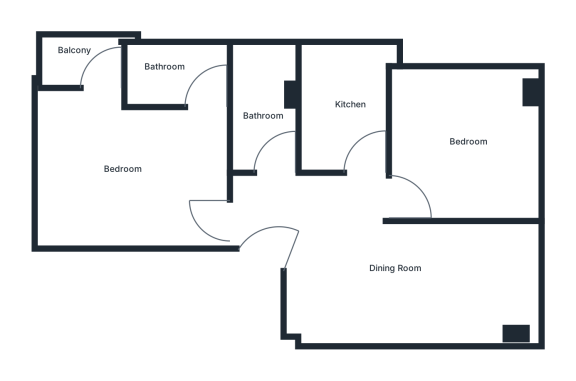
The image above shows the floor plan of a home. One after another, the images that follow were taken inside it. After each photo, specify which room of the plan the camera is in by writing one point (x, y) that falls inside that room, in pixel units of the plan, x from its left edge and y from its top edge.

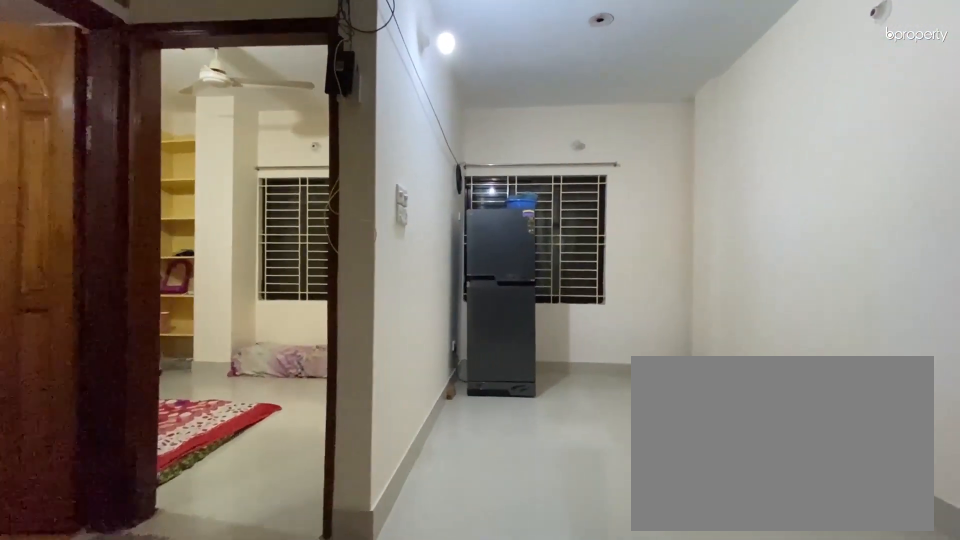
(415, 278)
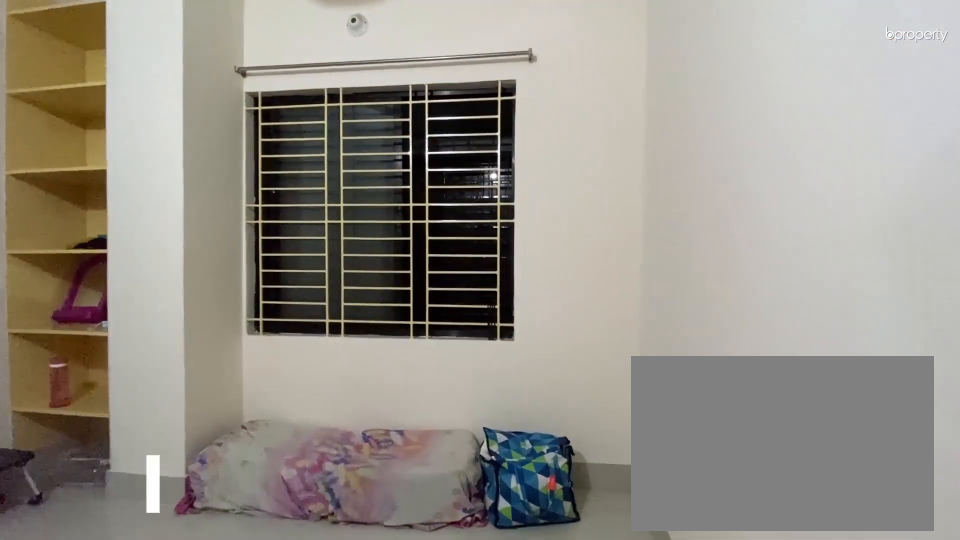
(465, 142)
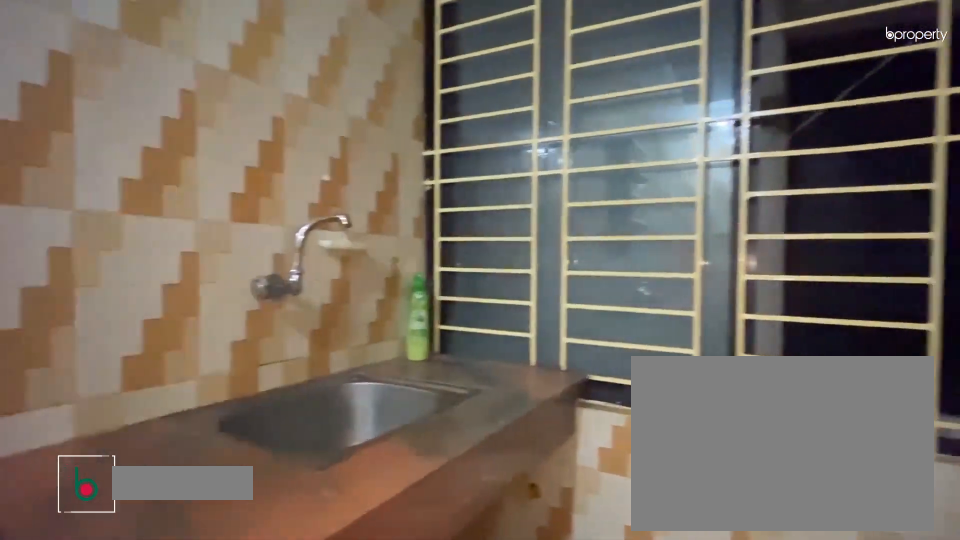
(347, 116)
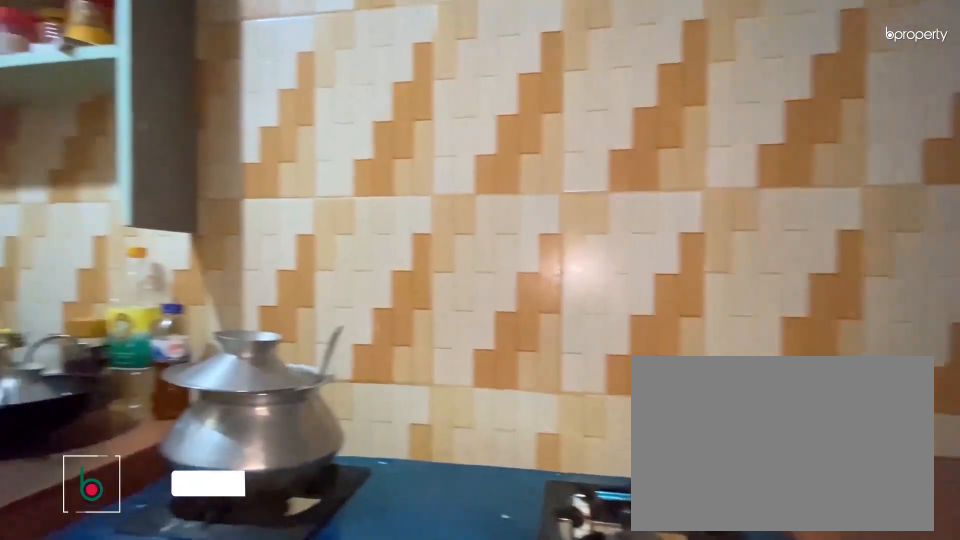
(347, 116)
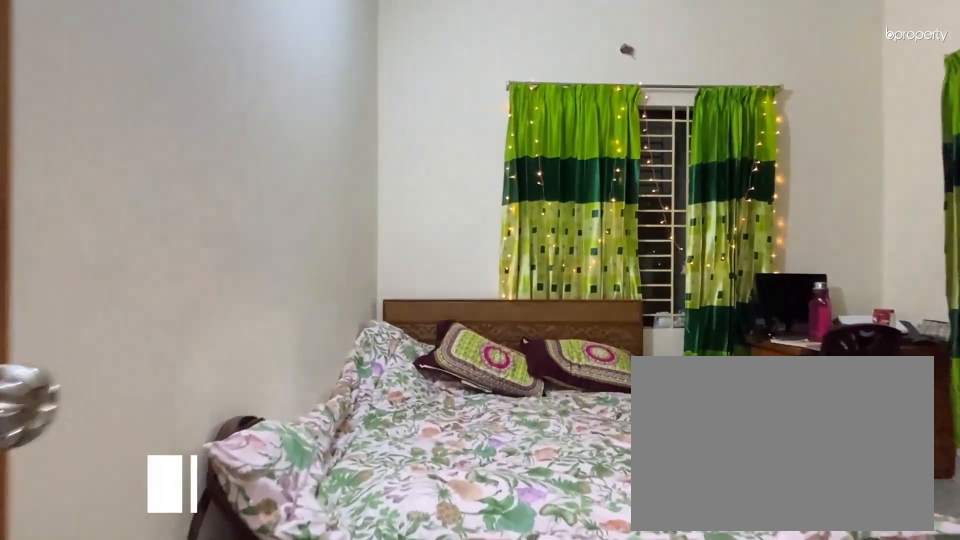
(130, 157)
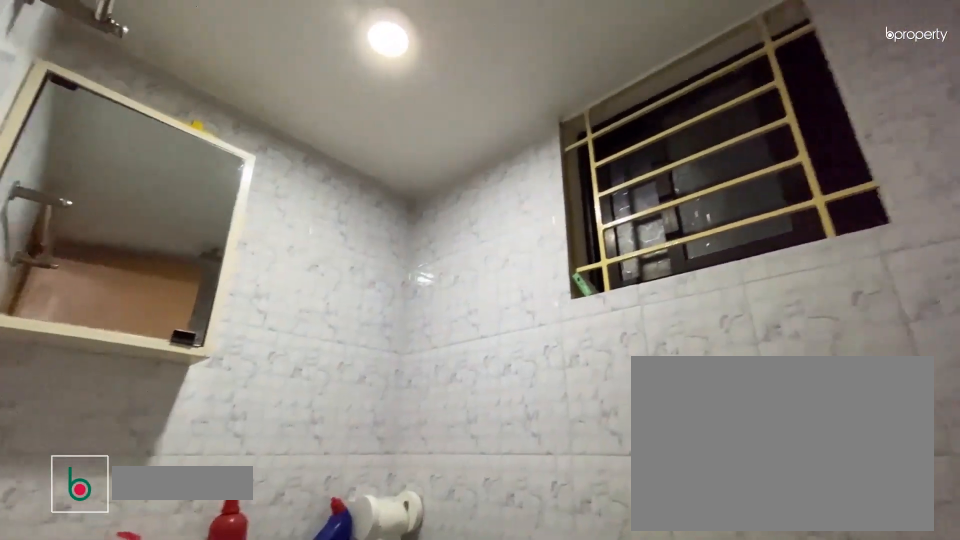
(186, 74)
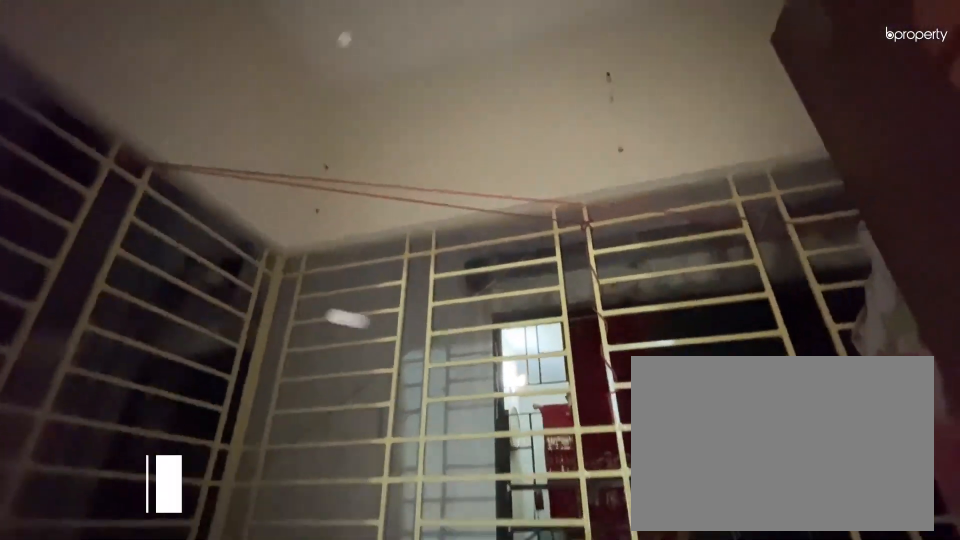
(82, 59)
